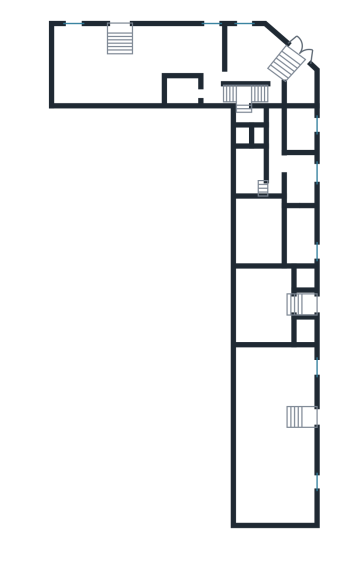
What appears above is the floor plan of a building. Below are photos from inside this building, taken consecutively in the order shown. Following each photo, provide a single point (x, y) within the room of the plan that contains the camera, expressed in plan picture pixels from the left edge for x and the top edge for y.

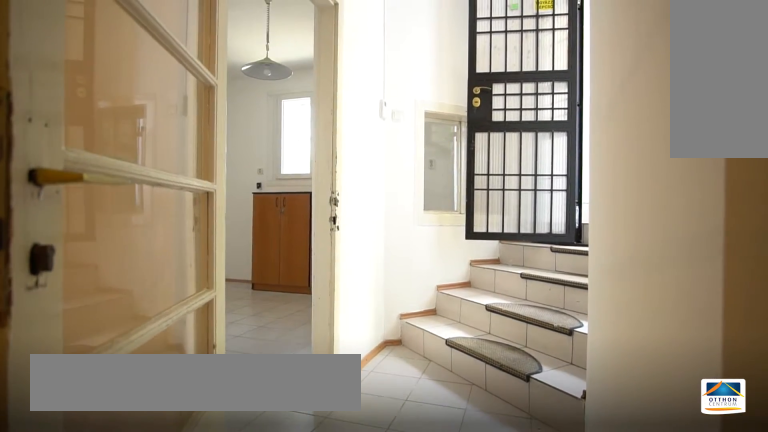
(270, 90)
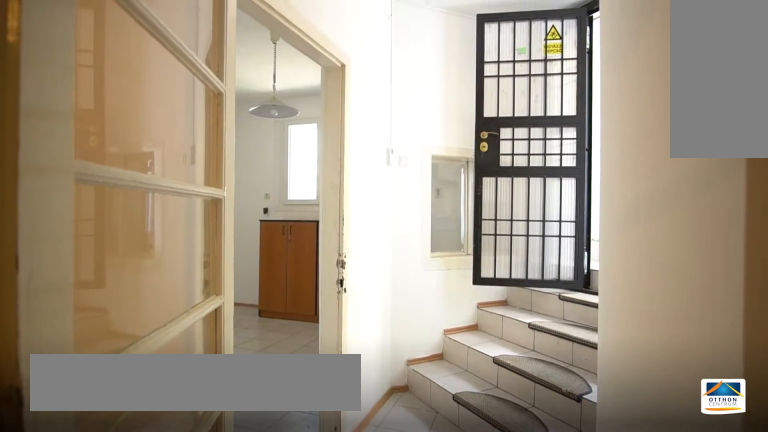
(270, 89)
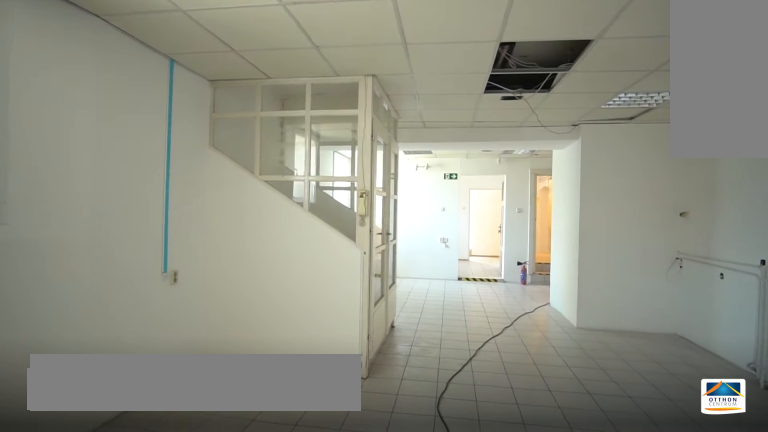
(128, 75)
